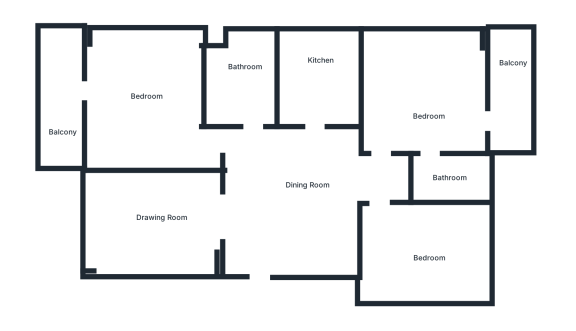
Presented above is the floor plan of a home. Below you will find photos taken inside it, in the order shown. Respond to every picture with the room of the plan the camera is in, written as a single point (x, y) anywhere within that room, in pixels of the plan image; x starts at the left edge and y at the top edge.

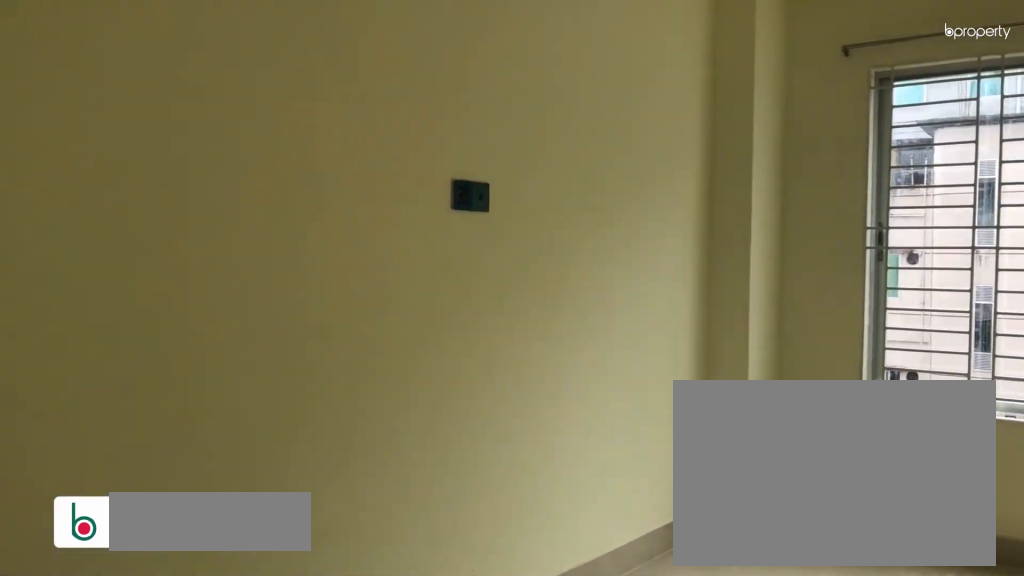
(162, 210)
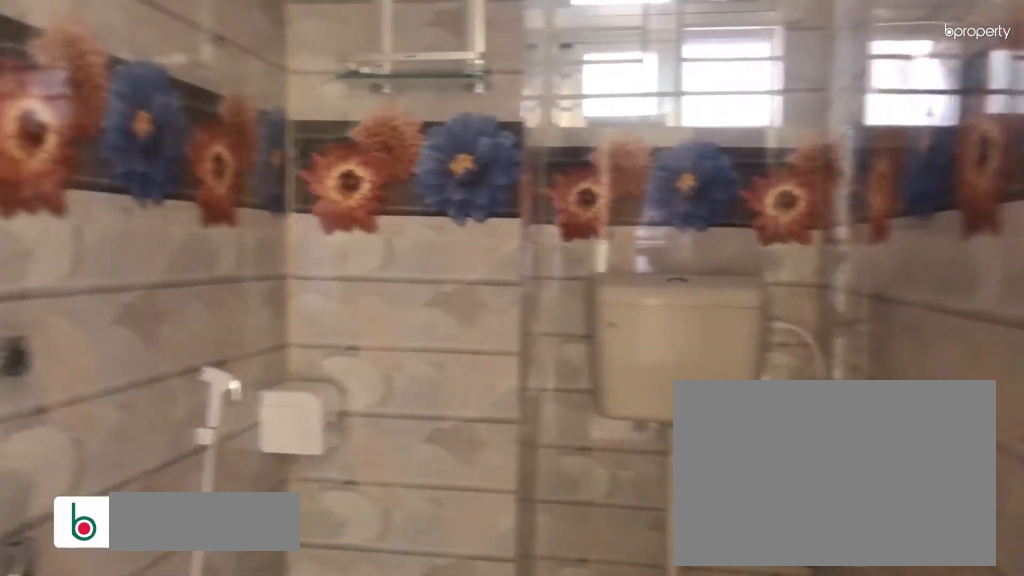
(244, 86)
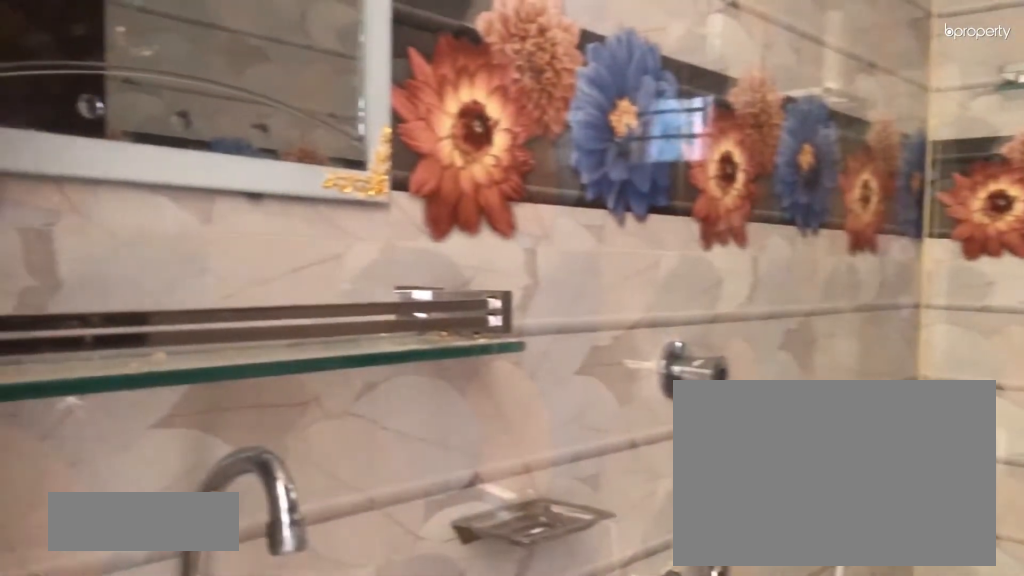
(244, 86)
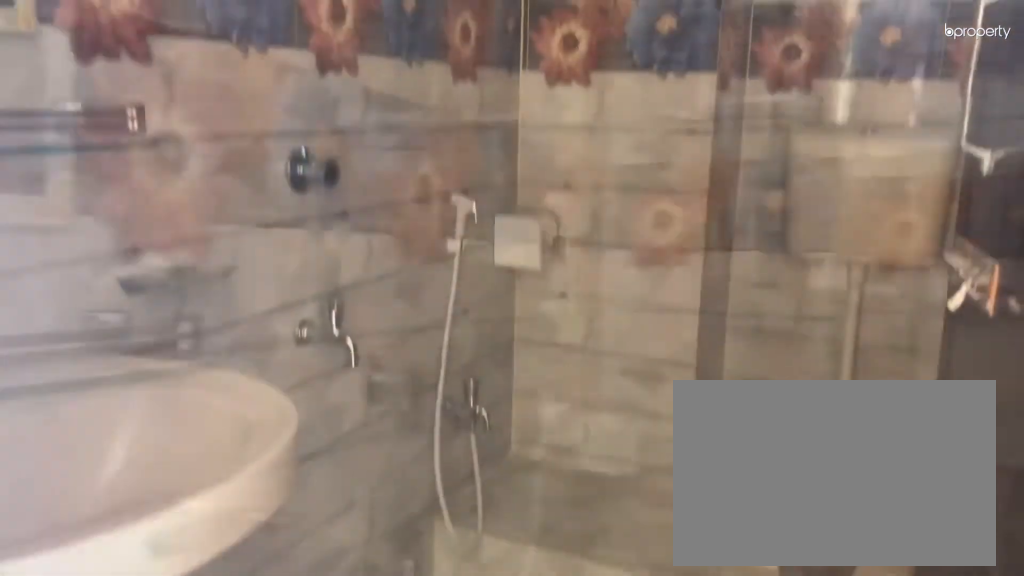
(244, 86)
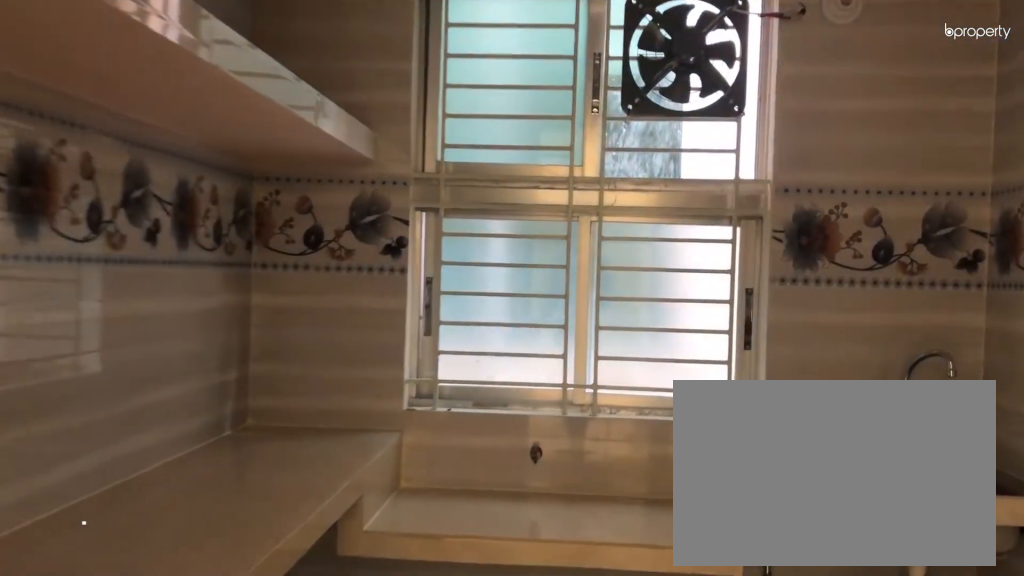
(322, 69)
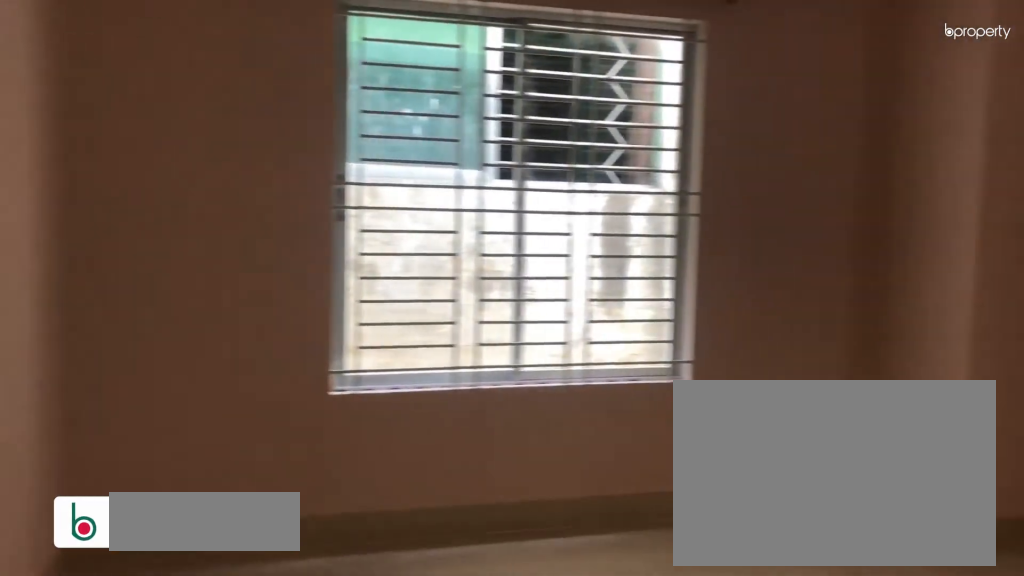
(426, 92)
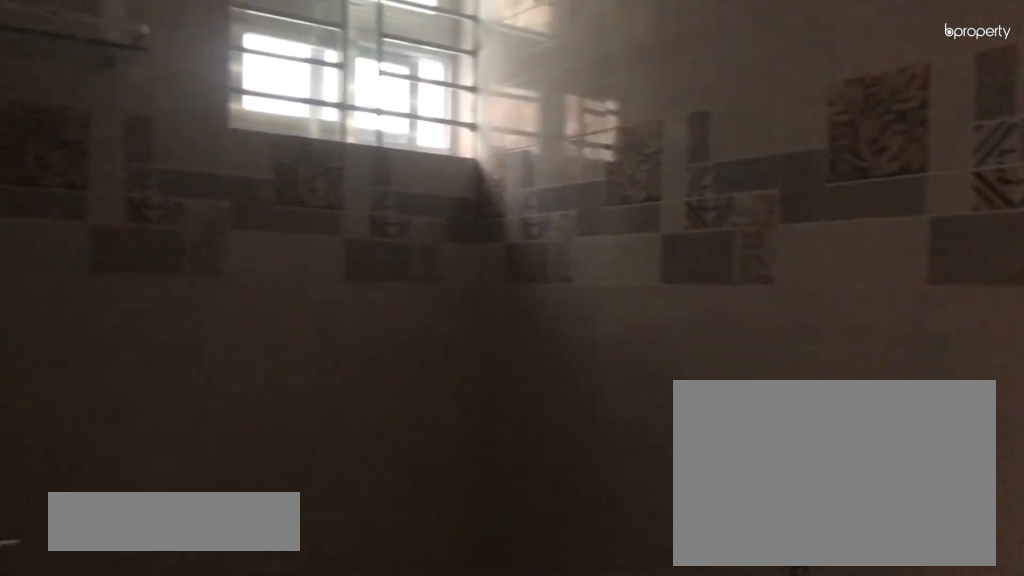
(451, 176)
